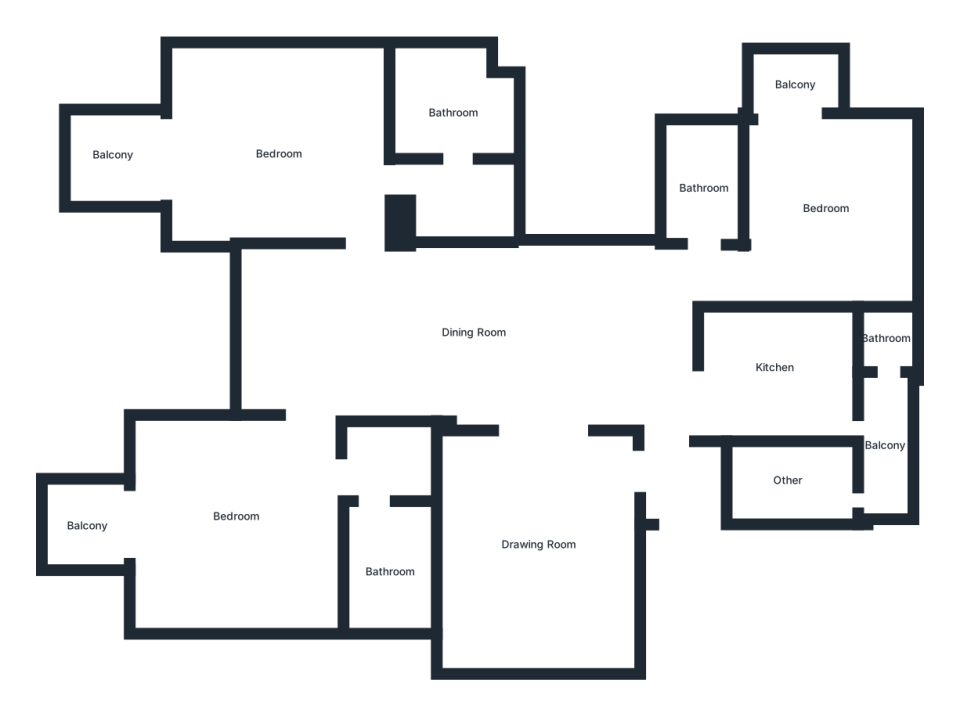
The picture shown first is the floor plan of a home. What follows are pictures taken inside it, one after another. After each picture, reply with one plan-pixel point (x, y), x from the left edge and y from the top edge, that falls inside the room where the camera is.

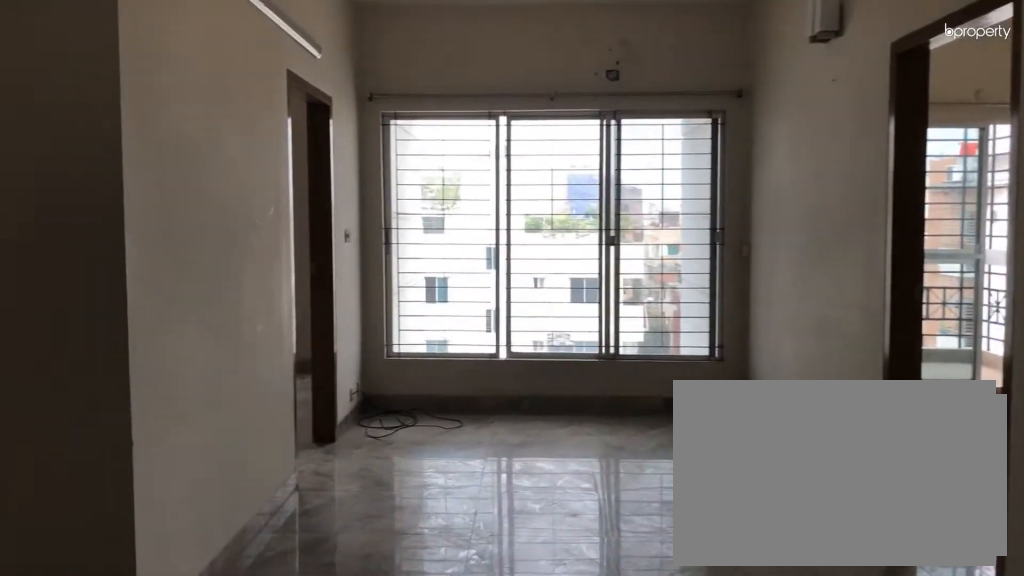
(473, 334)
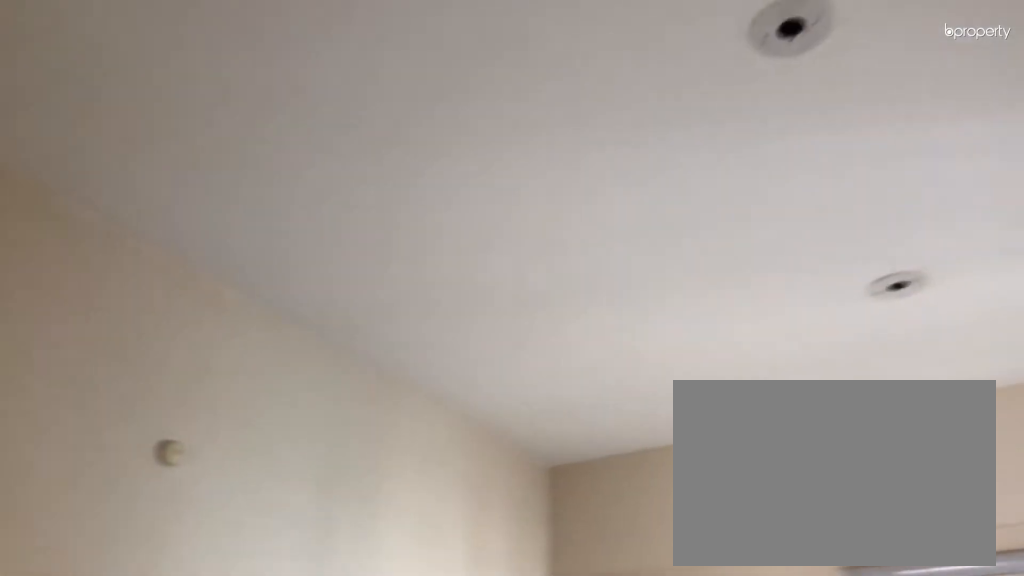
(536, 547)
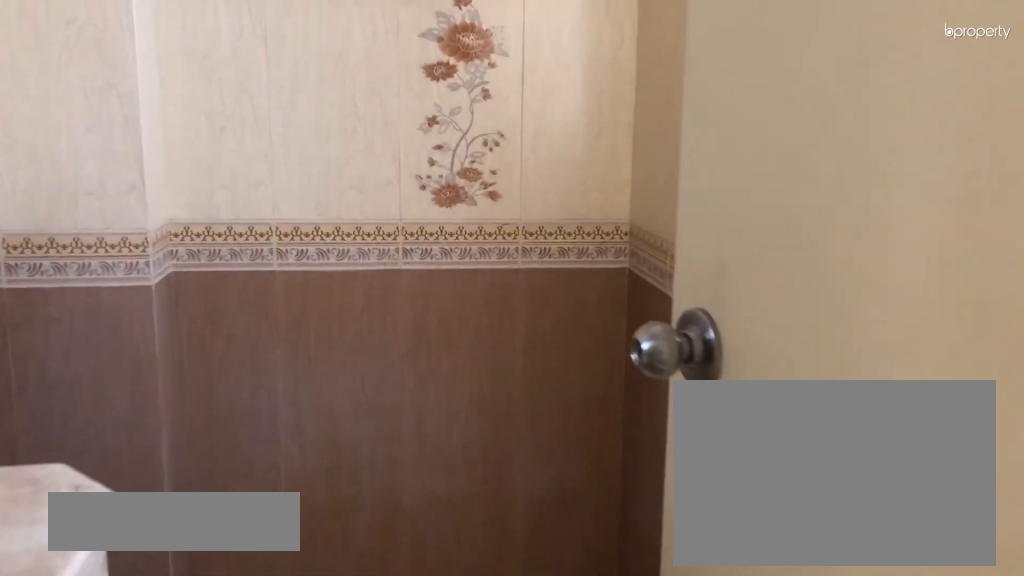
(451, 113)
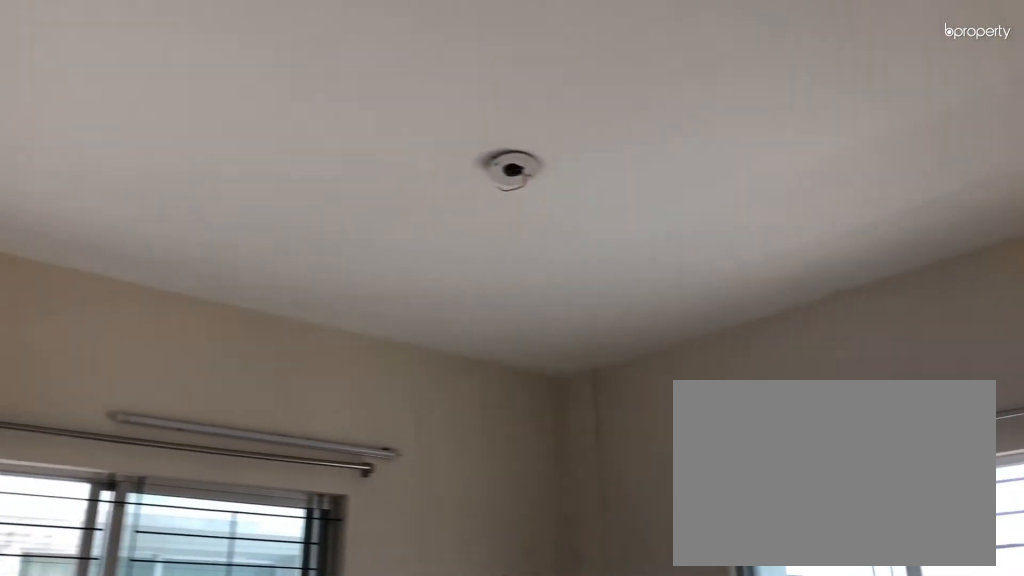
(235, 515)
